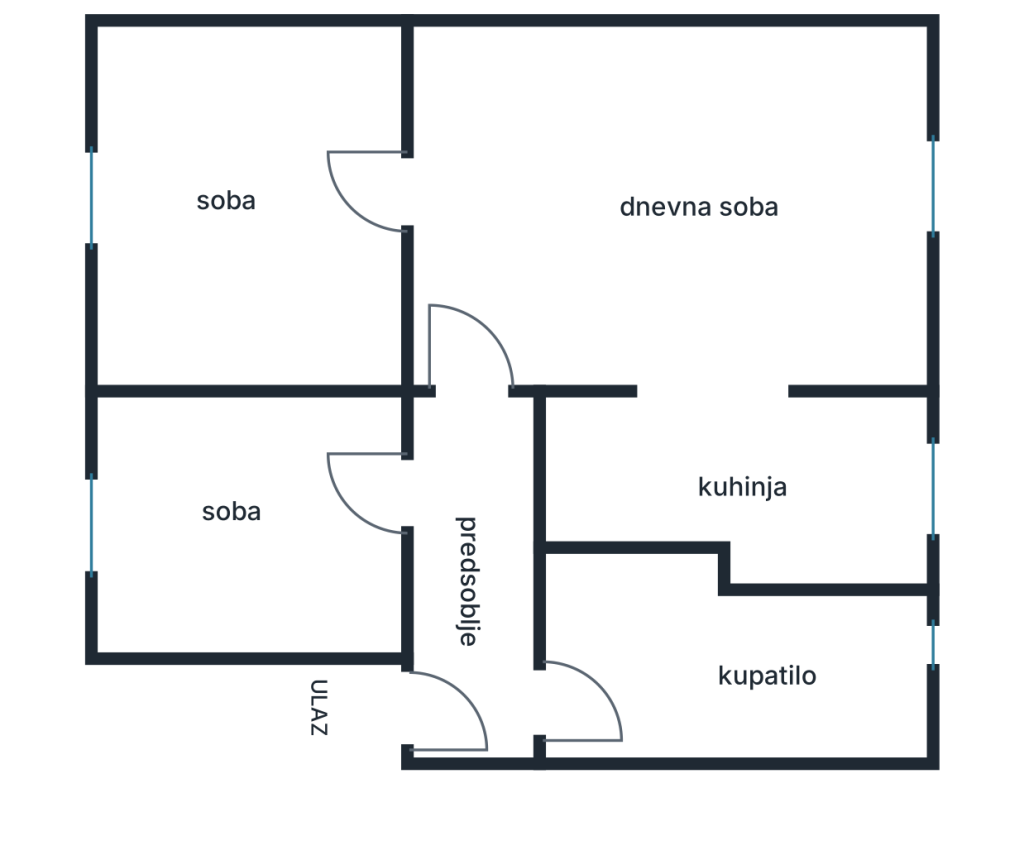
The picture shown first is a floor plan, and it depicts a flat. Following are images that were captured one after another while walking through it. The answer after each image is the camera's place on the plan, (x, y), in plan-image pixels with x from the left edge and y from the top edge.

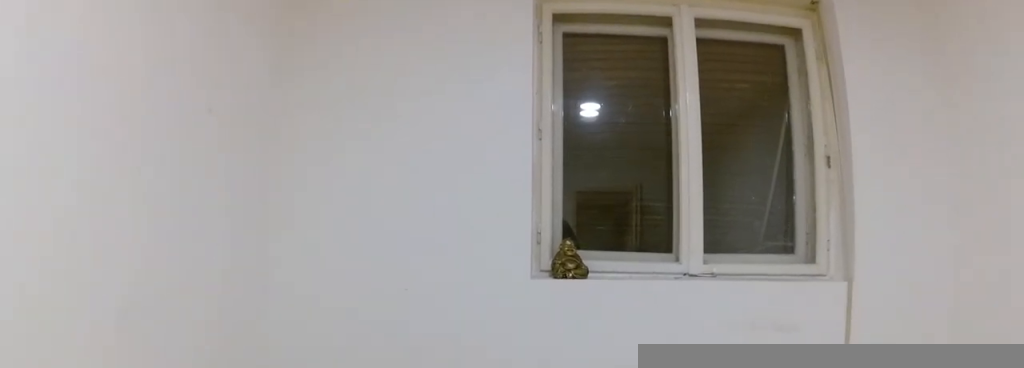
(264, 486)
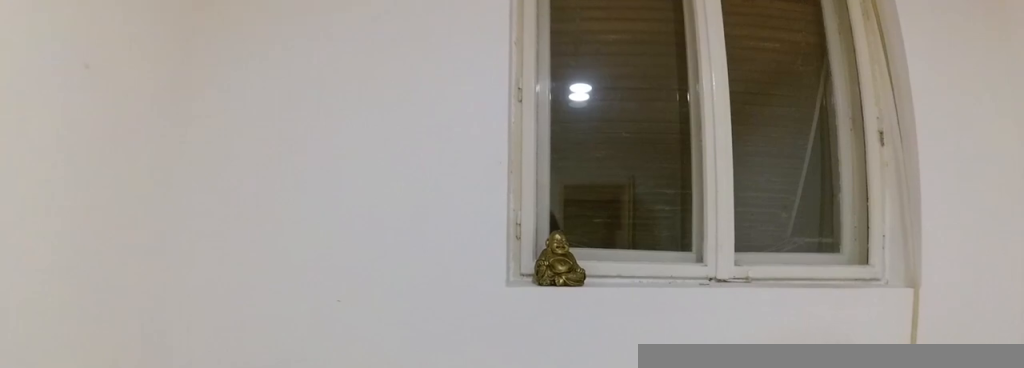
(228, 490)
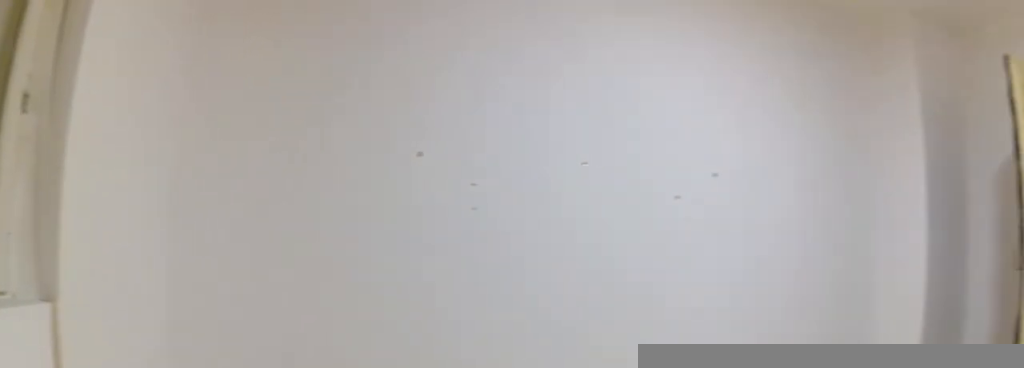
(127, 530)
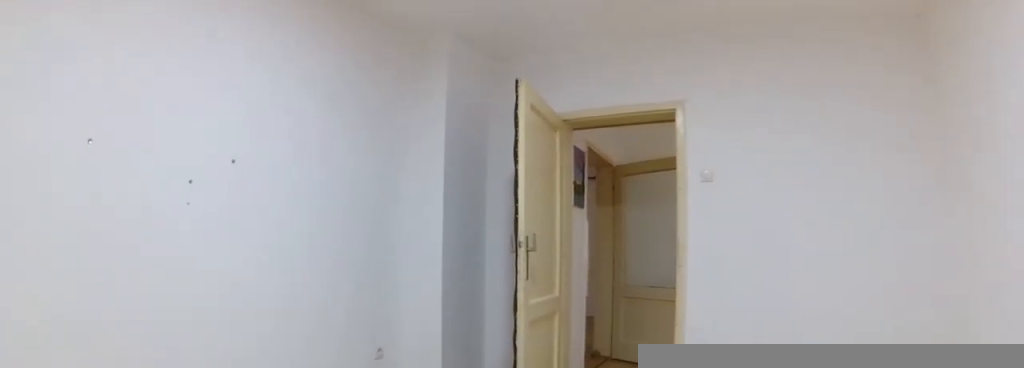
(91, 507)
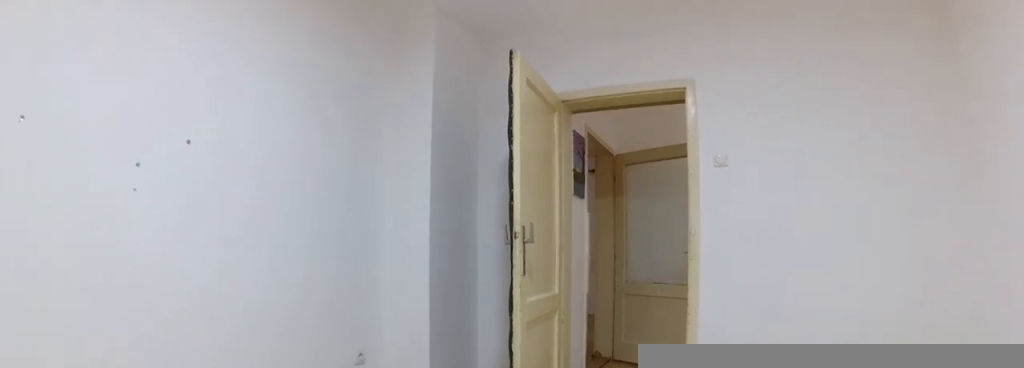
(105, 503)
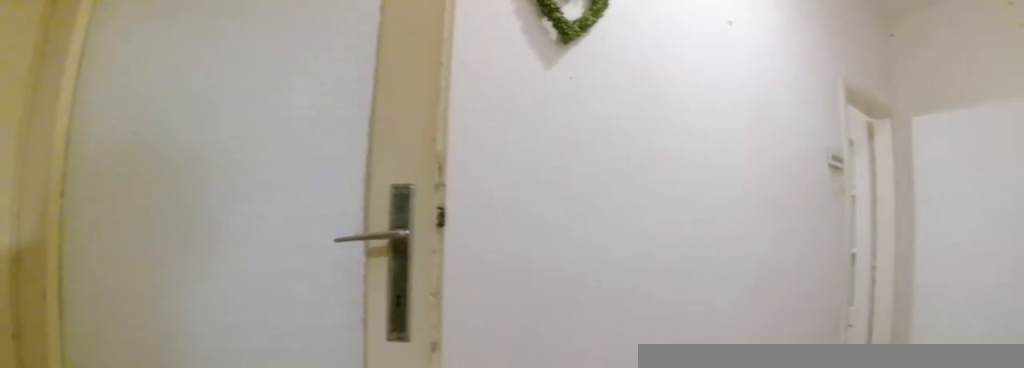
(426, 468)
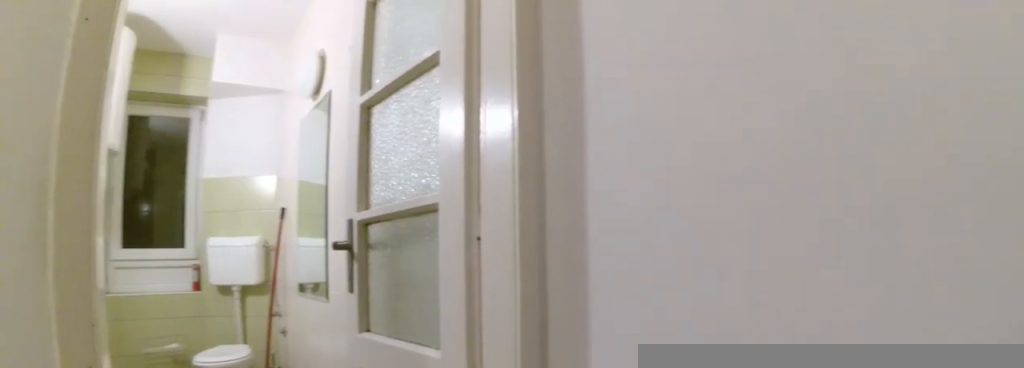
(442, 669)
